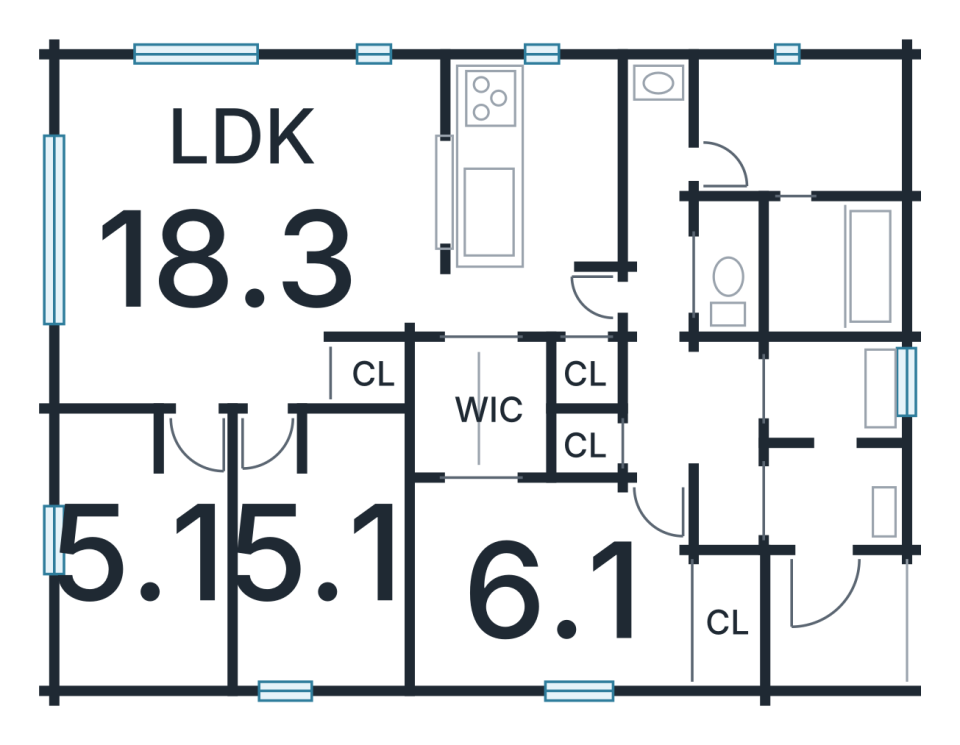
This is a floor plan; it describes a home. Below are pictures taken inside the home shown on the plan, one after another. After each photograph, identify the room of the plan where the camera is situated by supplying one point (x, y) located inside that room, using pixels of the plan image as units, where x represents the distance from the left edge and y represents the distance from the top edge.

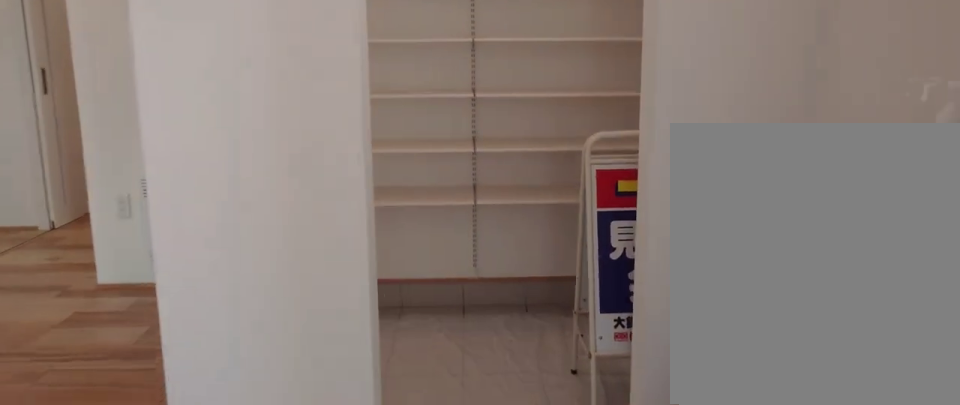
(831, 431)
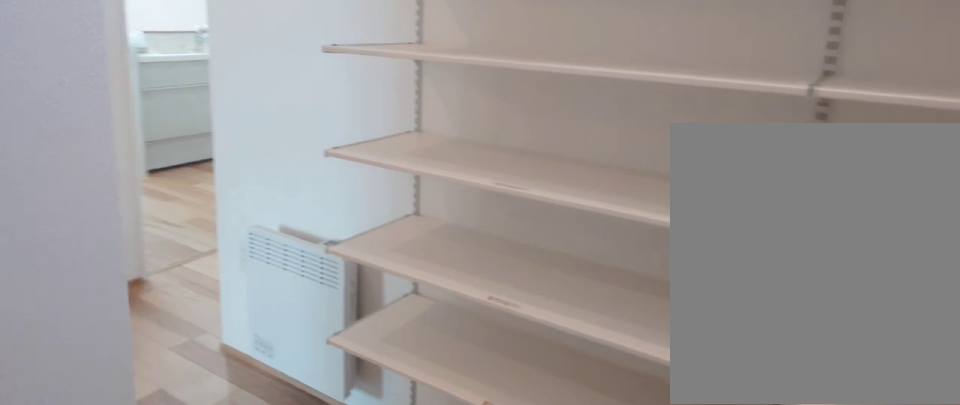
(831, 431)
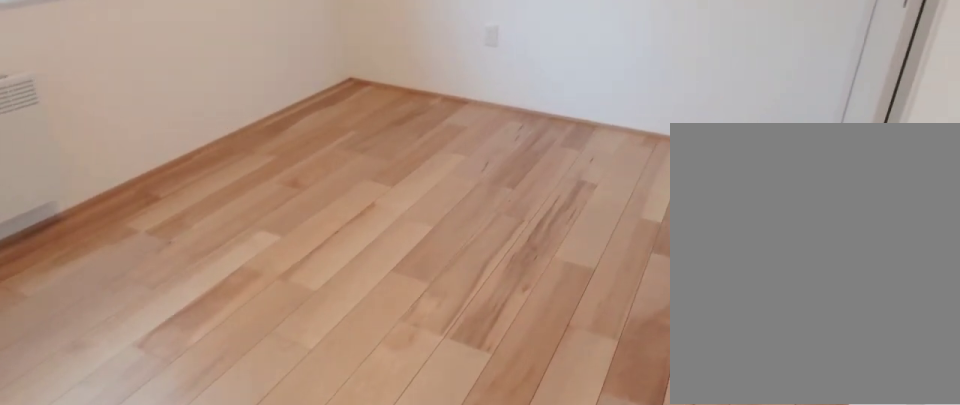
(536, 586)
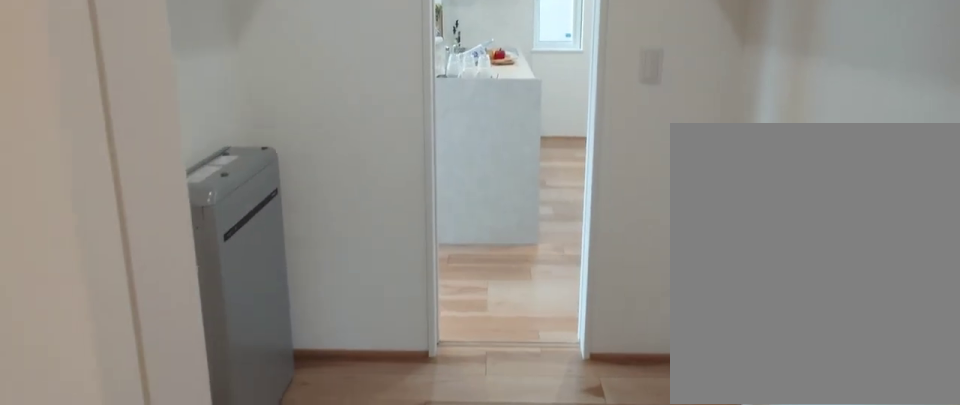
(480, 416)
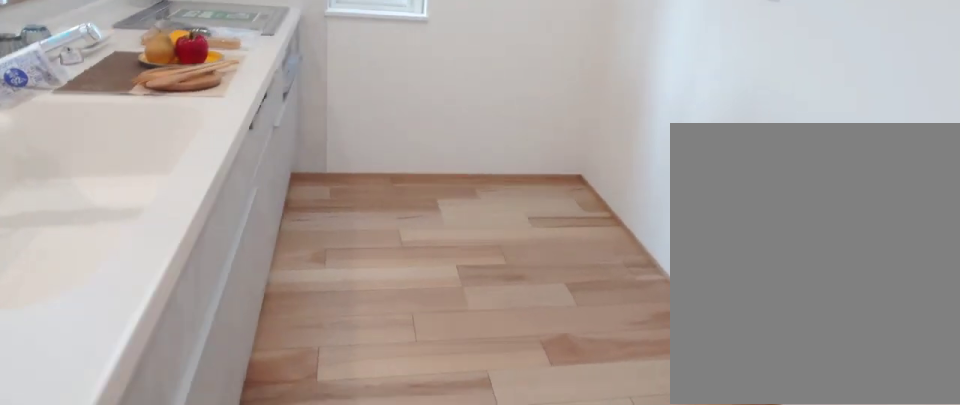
(528, 194)
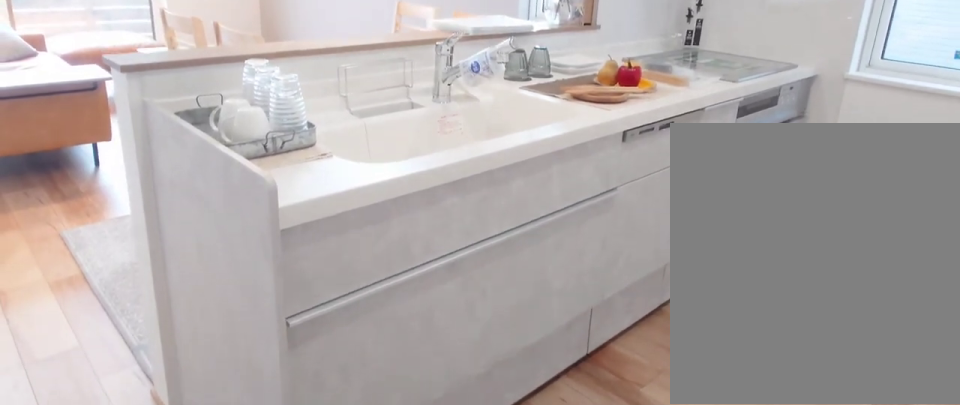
(528, 194)
